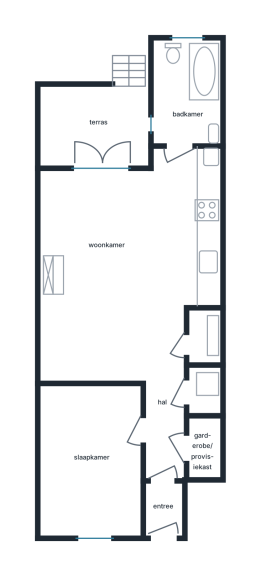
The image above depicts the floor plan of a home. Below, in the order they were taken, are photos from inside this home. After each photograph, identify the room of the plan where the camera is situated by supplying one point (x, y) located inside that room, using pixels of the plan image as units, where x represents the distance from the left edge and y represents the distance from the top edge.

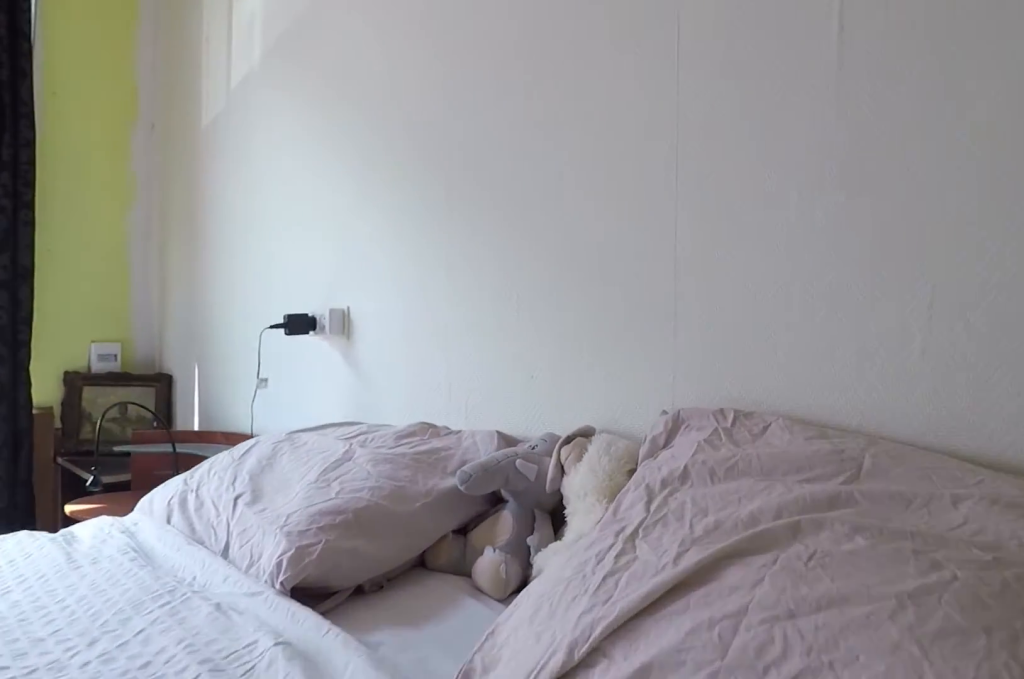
(91, 460)
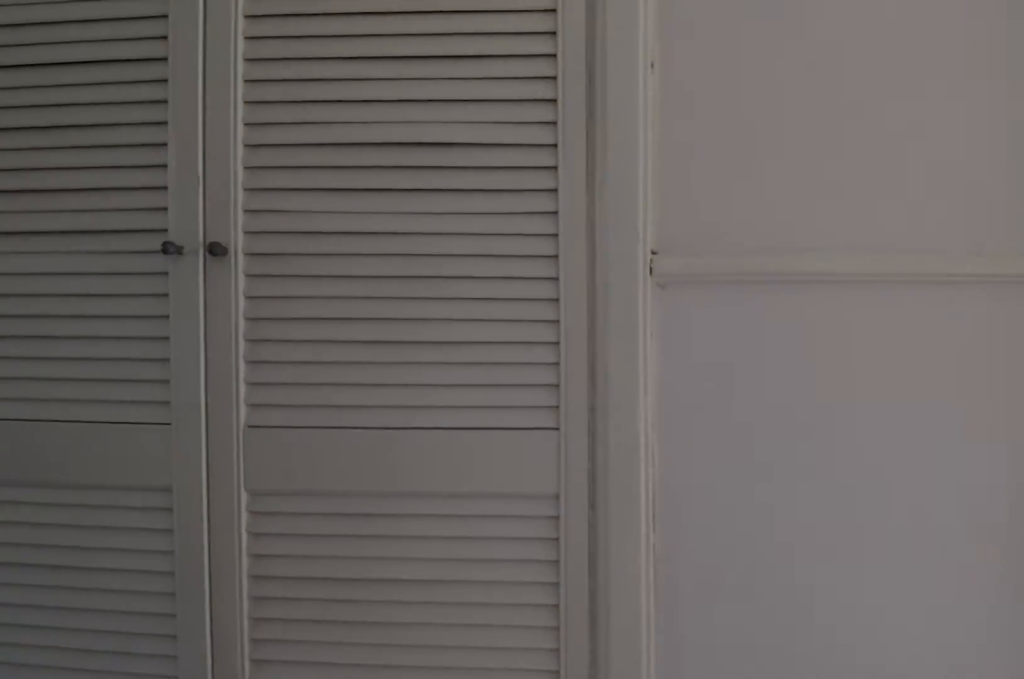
(164, 457)
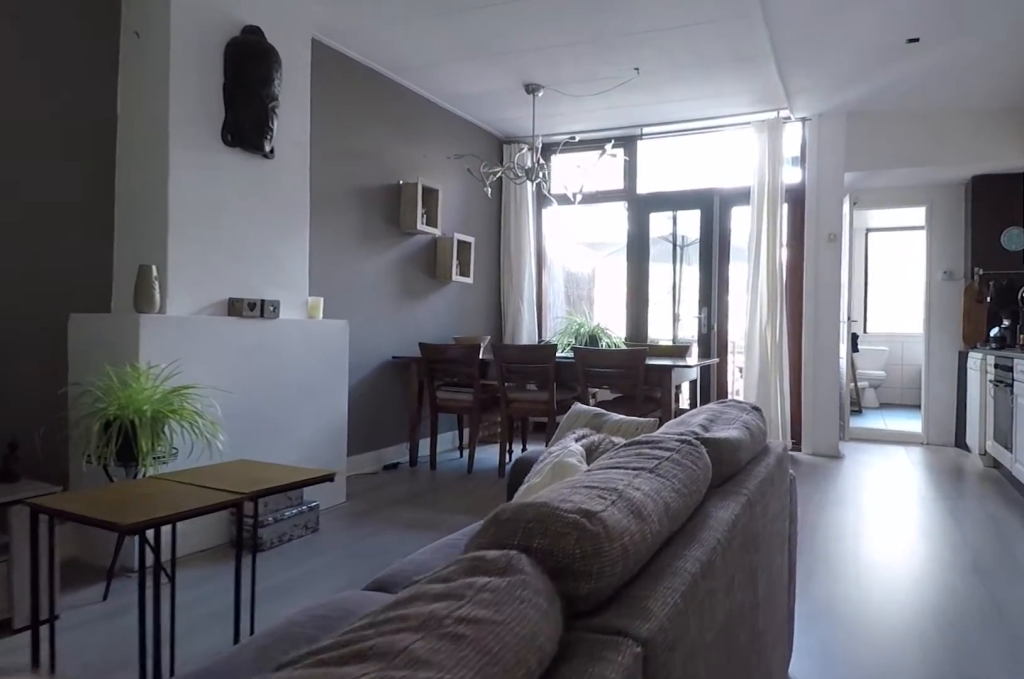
(112, 345)
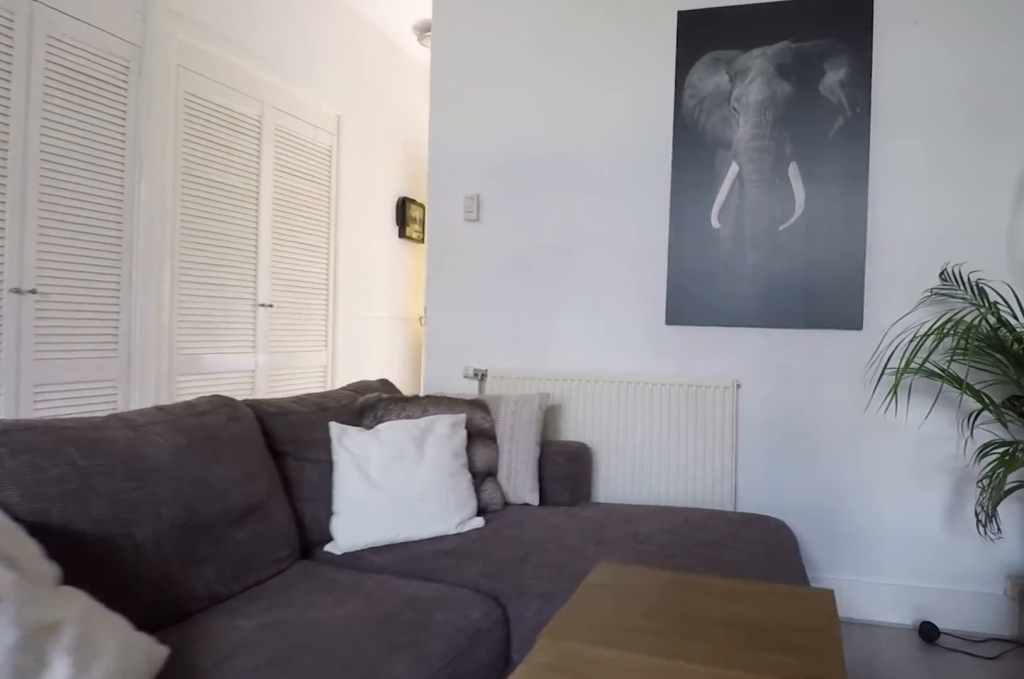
(112, 345)
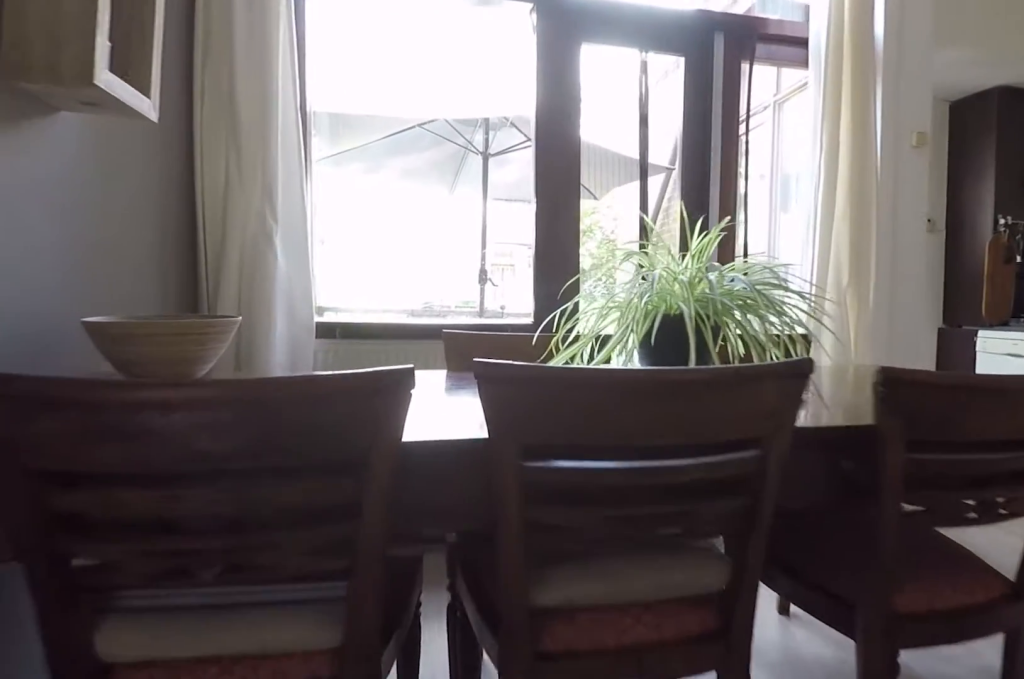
(136, 234)
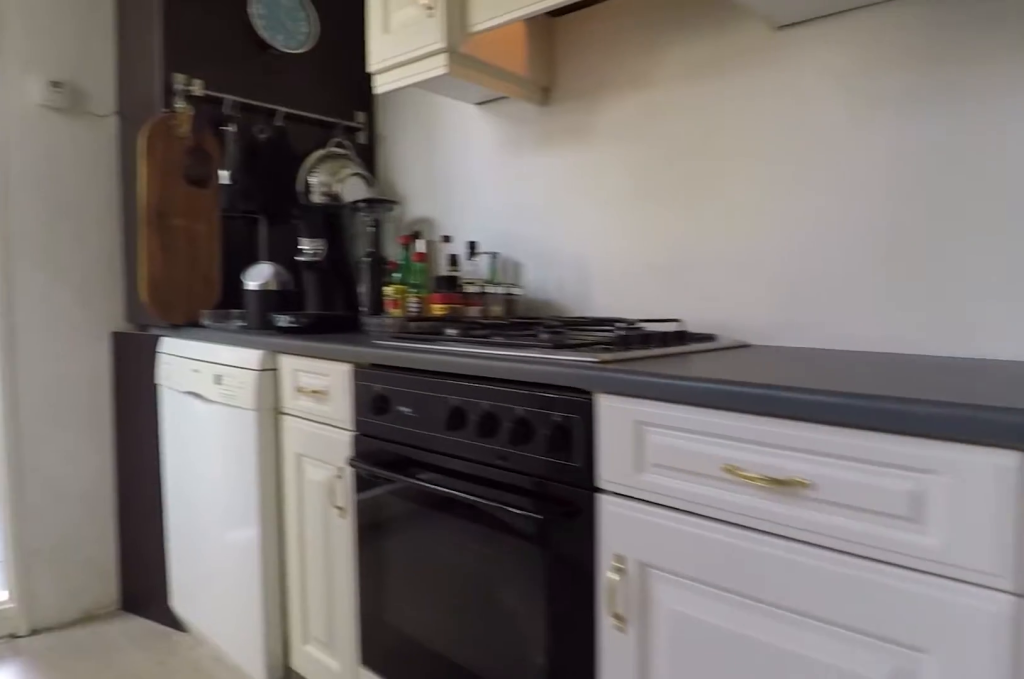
(136, 234)
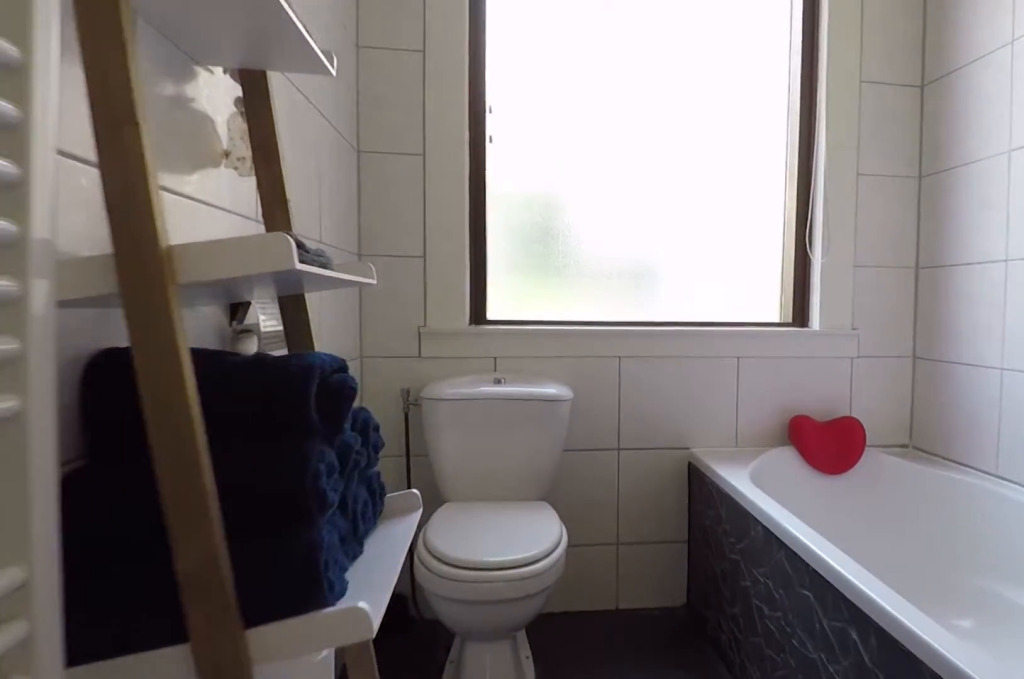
(189, 93)
